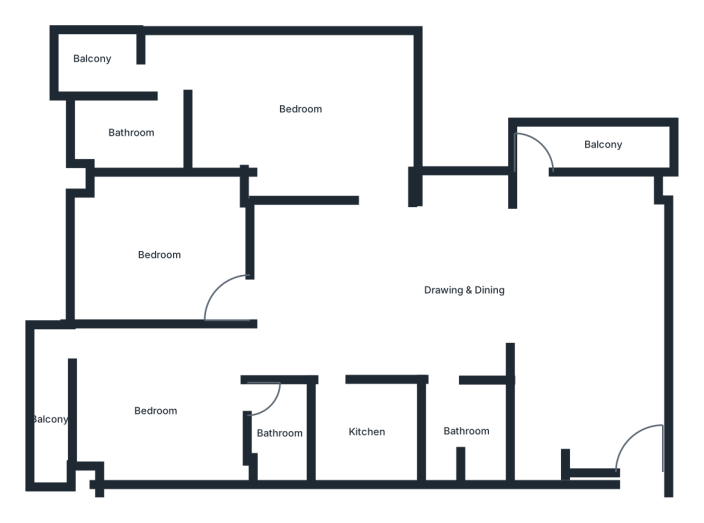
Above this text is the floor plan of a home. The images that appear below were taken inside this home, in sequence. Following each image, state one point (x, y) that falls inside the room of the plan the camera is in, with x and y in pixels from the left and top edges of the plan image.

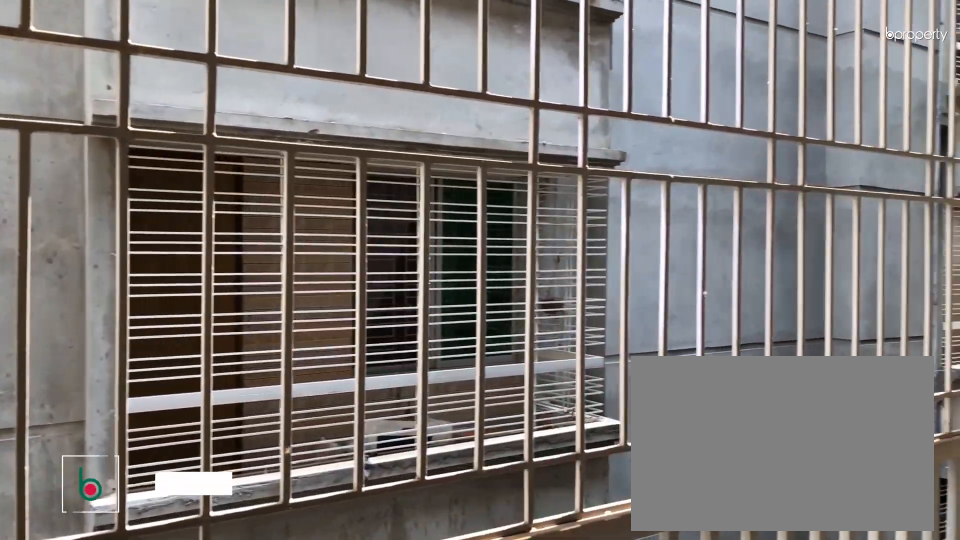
(603, 144)
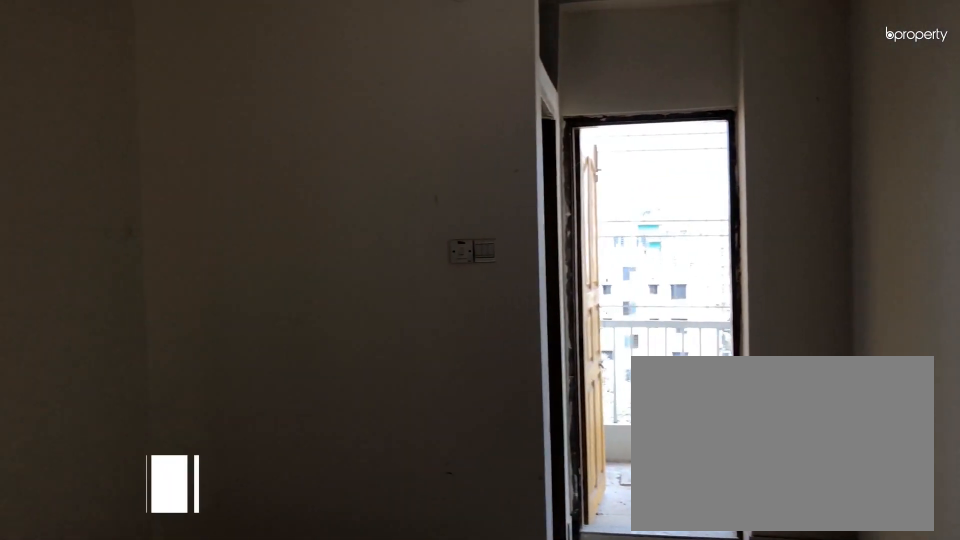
(292, 112)
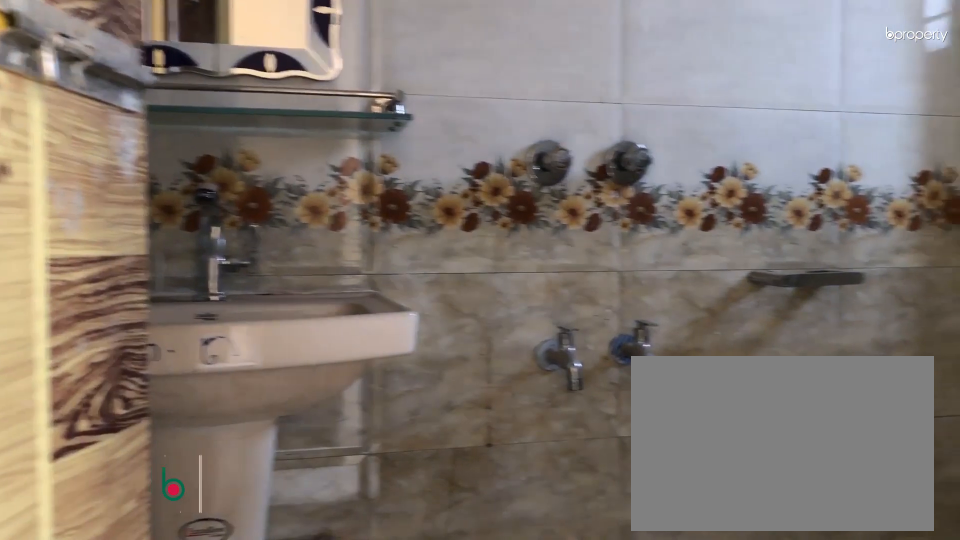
(129, 135)
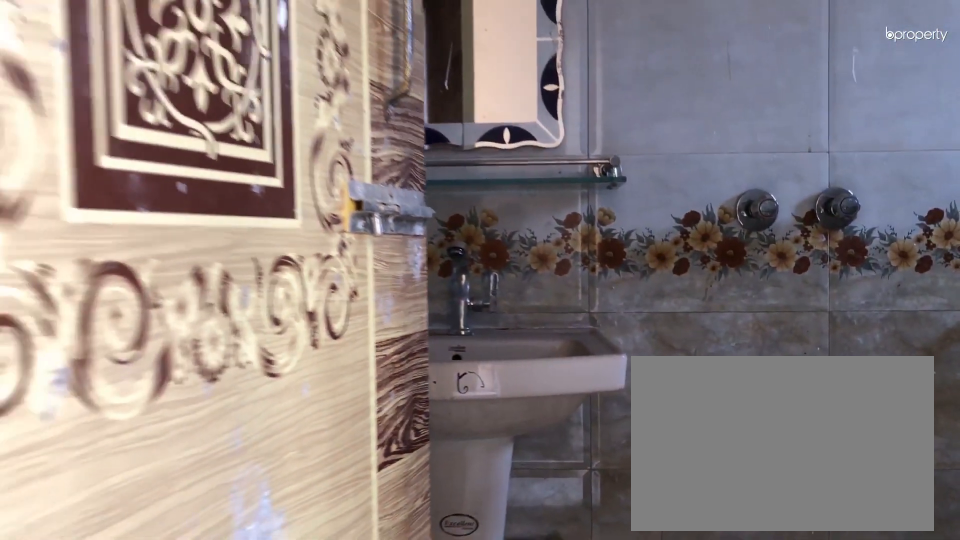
(129, 135)
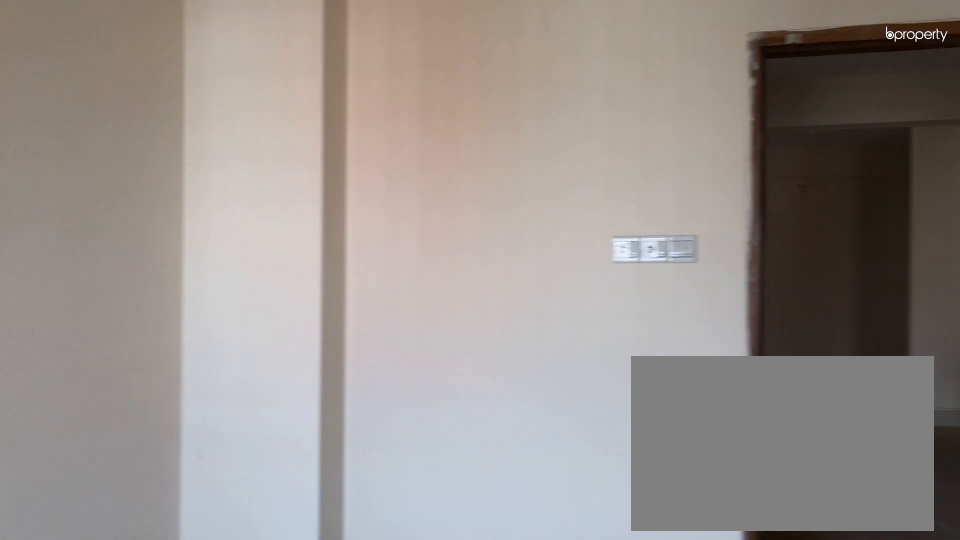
(163, 253)
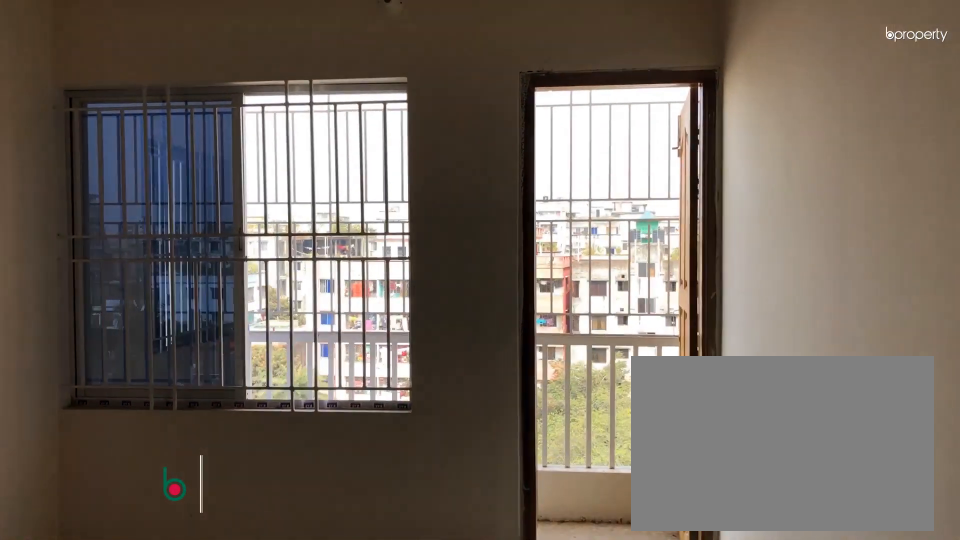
(160, 412)
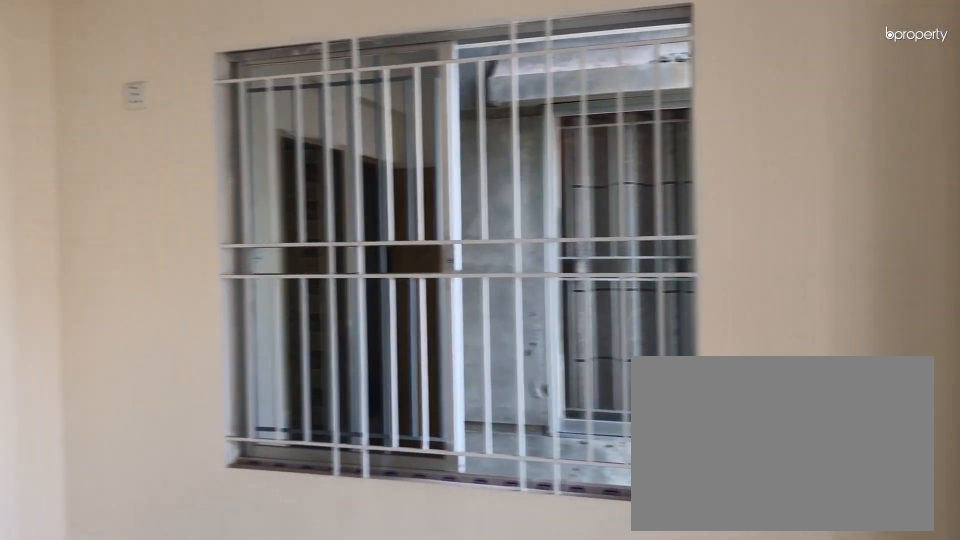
(160, 412)
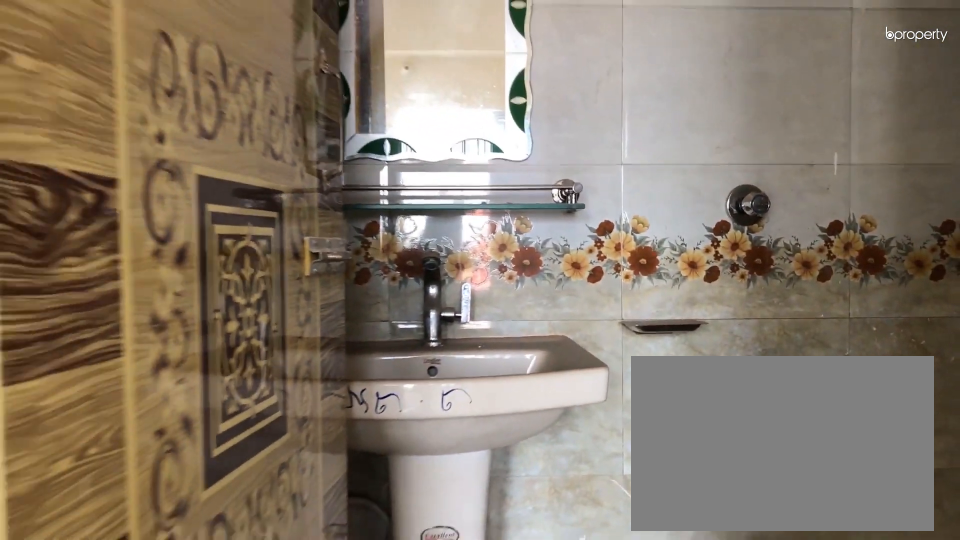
(279, 430)
